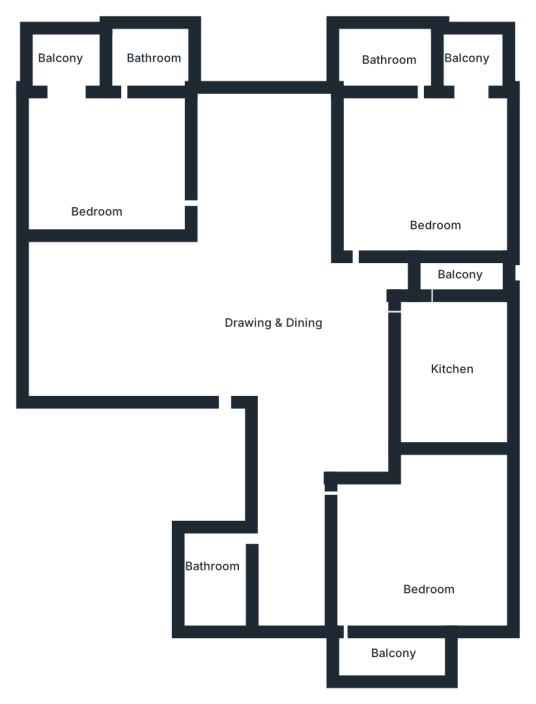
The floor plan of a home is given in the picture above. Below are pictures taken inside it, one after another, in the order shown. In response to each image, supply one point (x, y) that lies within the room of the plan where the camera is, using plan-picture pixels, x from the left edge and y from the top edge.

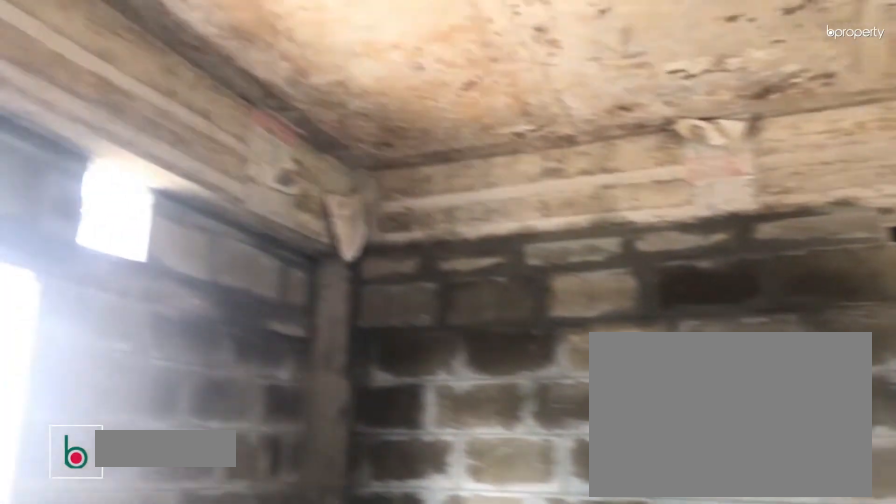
(468, 384)
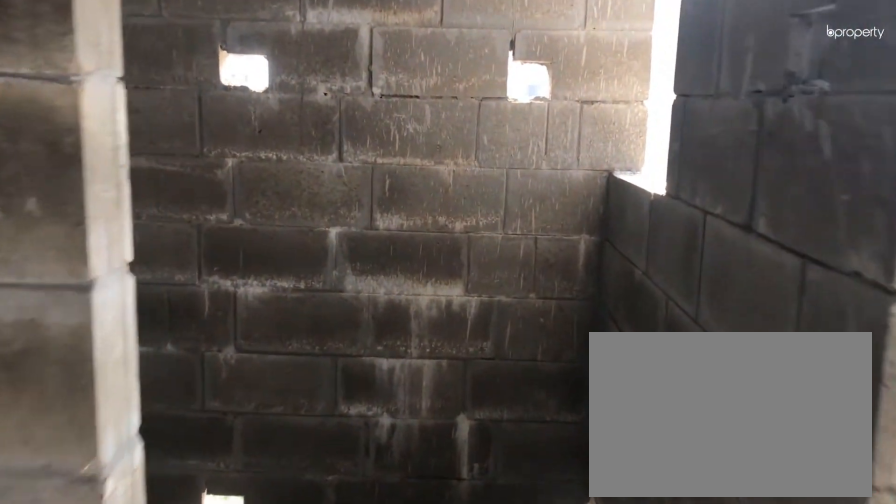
(377, 59)
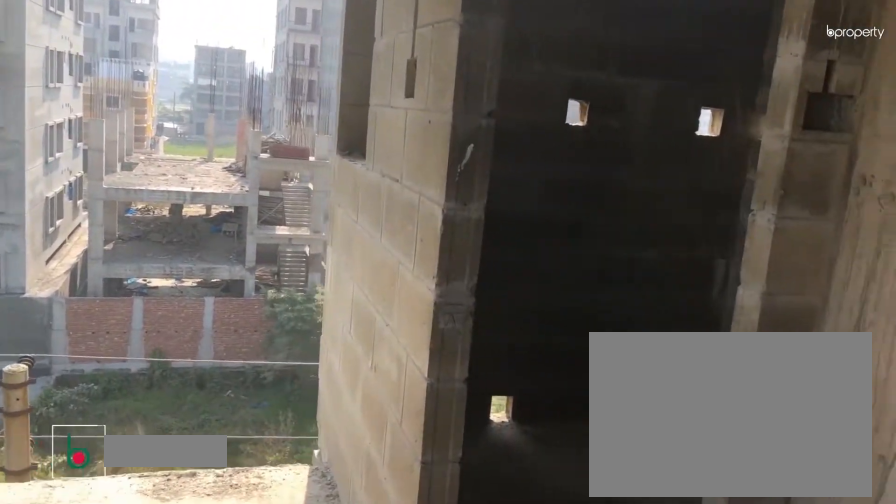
(97, 160)
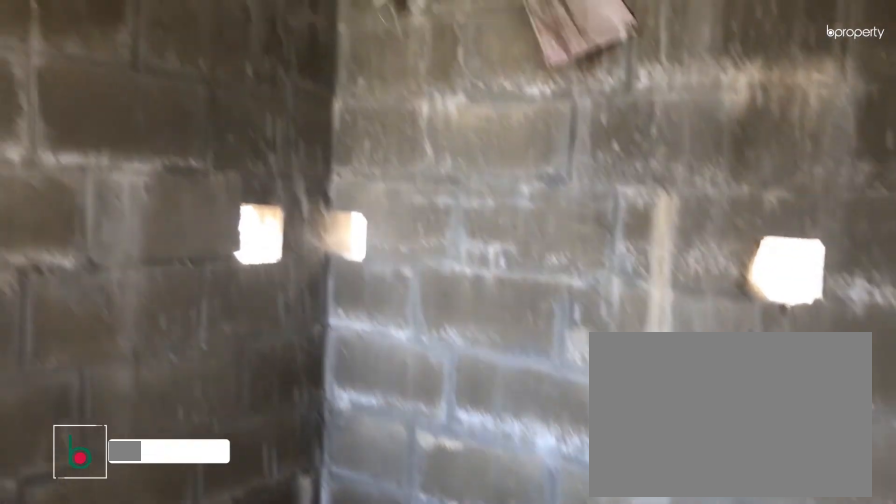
(148, 64)
